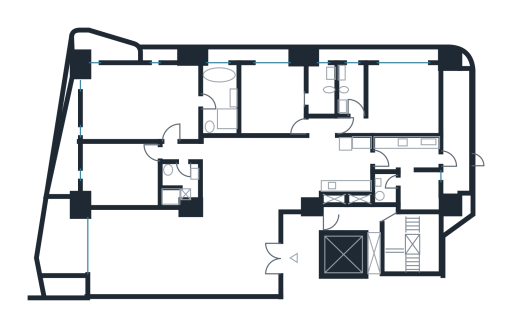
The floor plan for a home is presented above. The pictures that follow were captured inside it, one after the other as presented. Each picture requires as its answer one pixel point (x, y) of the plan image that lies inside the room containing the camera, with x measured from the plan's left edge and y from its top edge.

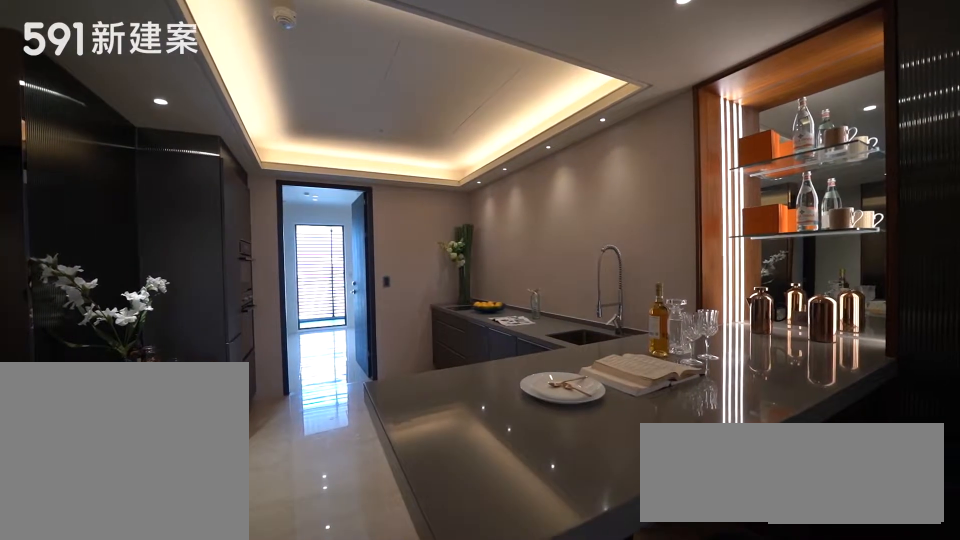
(349, 163)
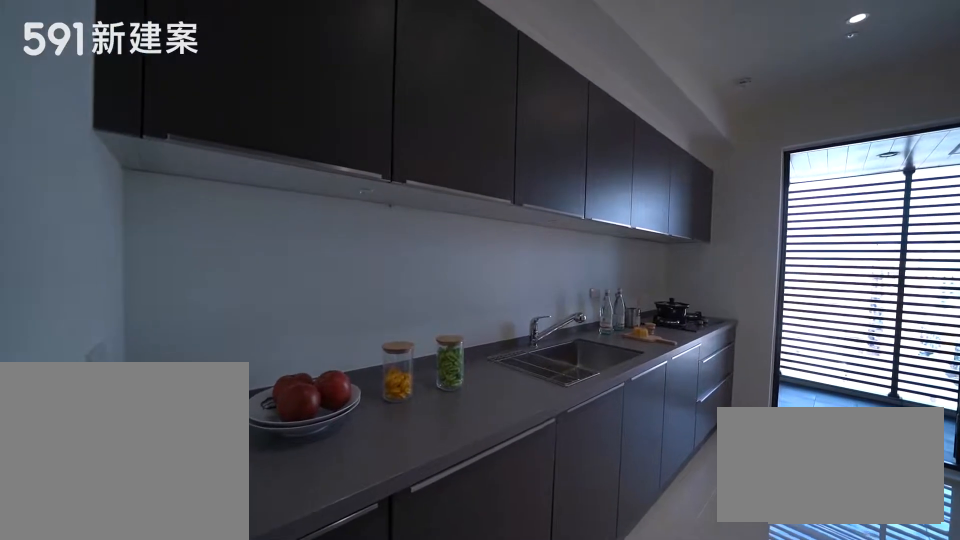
(413, 152)
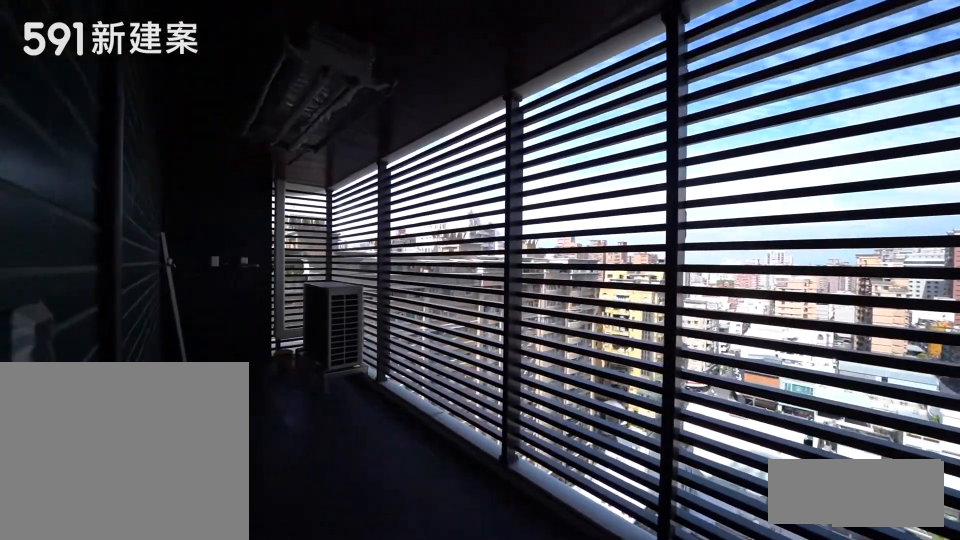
(457, 129)
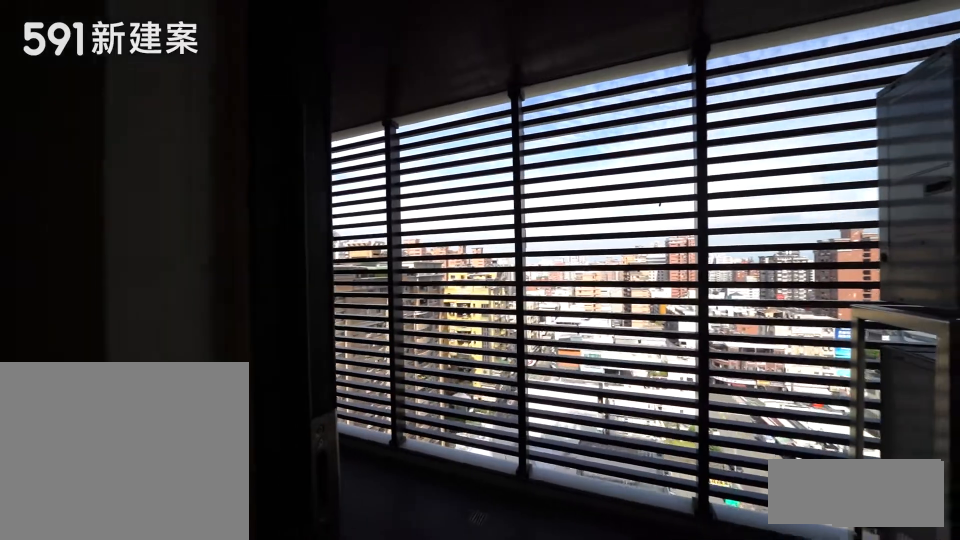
(457, 129)
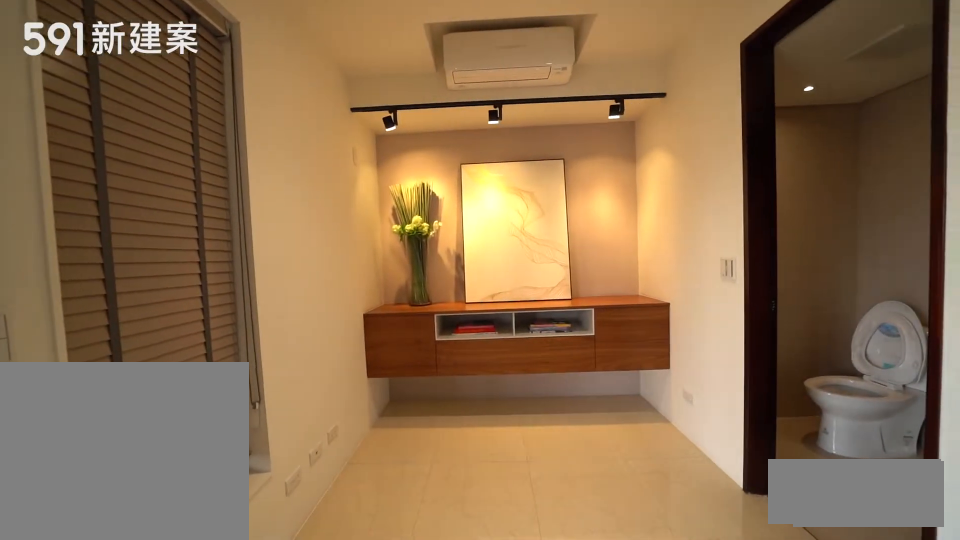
(422, 194)
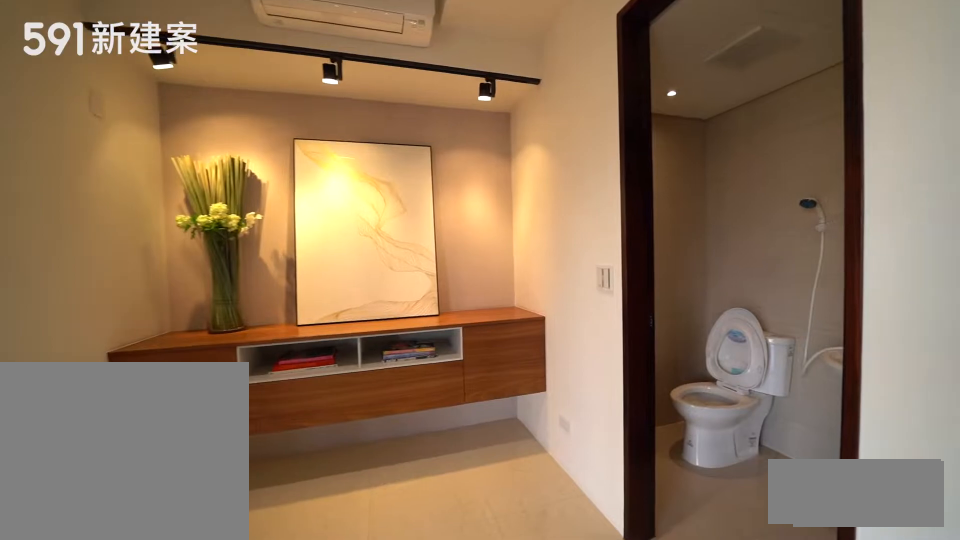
(422, 194)
